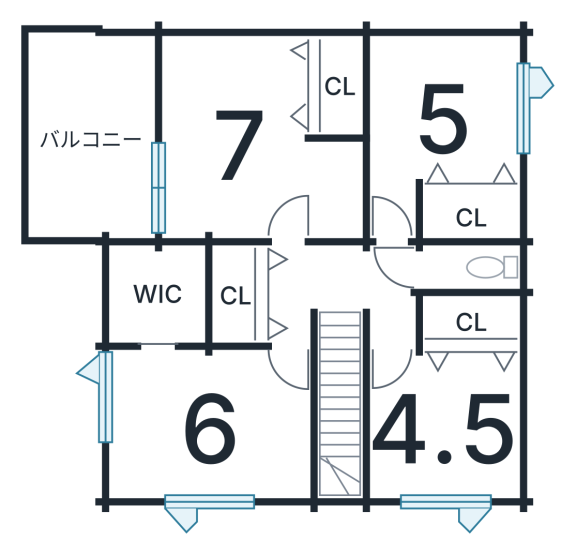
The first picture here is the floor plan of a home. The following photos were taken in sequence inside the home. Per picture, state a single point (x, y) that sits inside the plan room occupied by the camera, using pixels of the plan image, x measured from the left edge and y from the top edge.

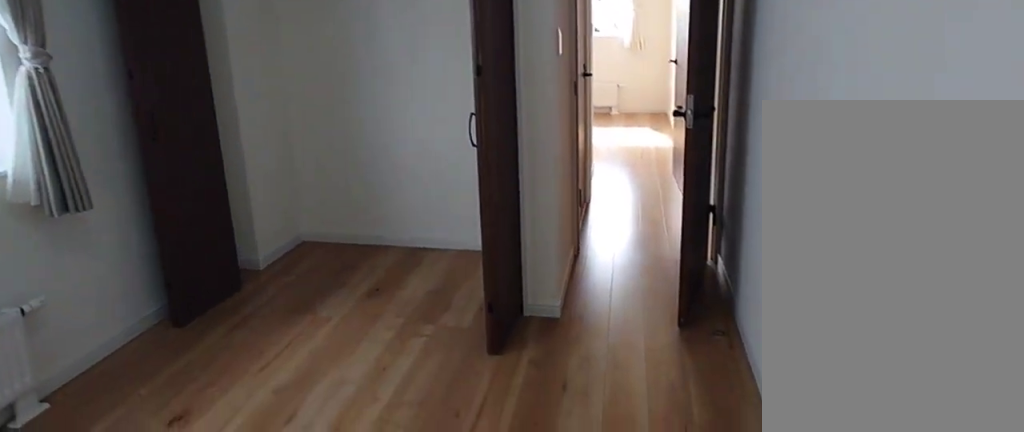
(440, 115)
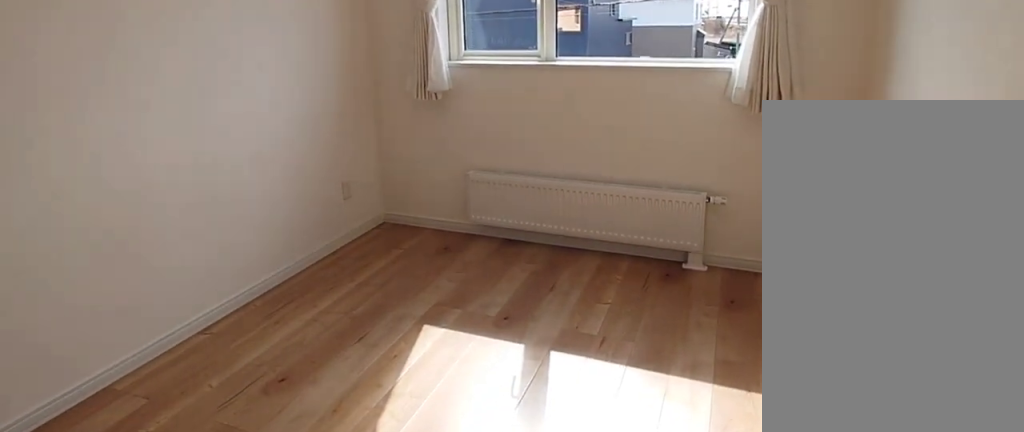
(465, 421)
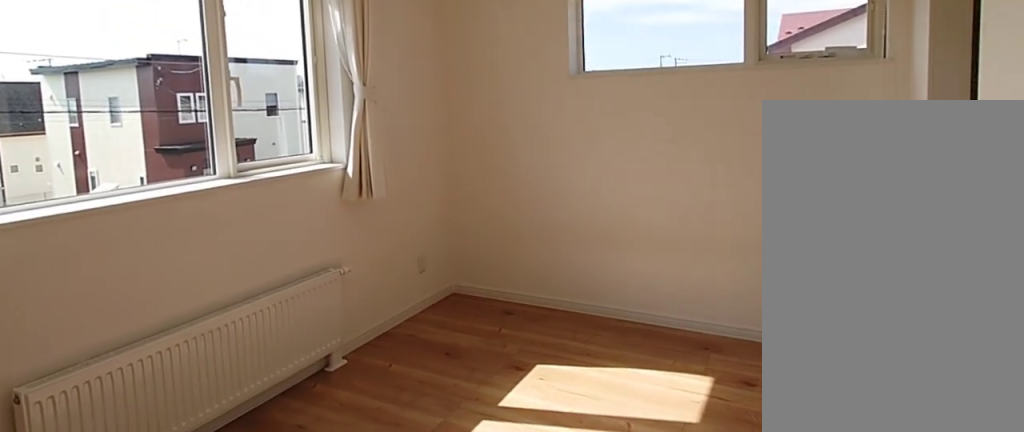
(207, 419)
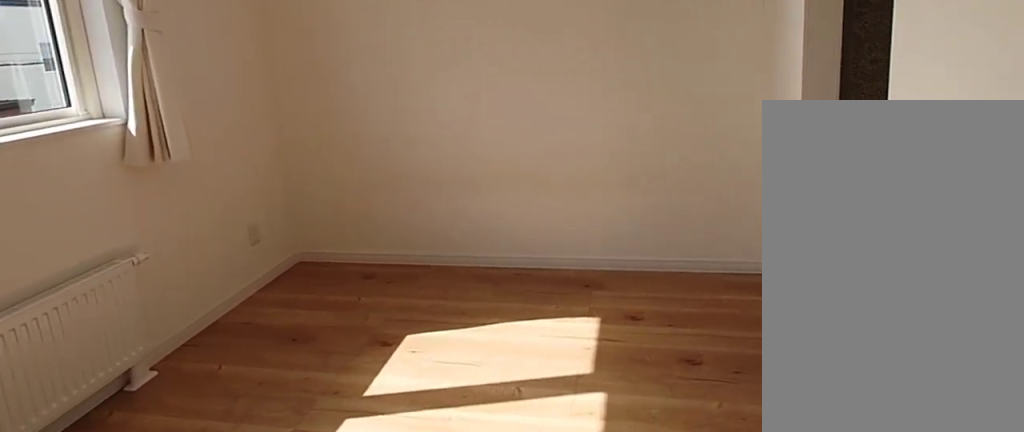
(207, 419)
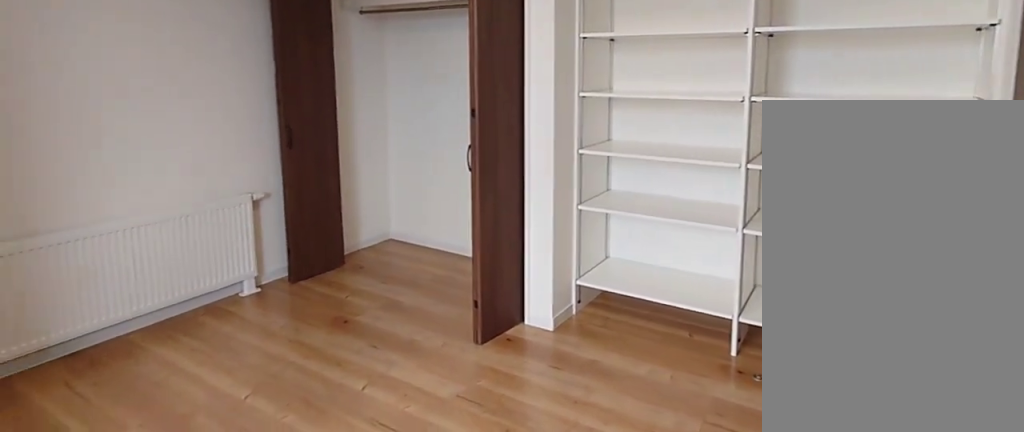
(240, 144)
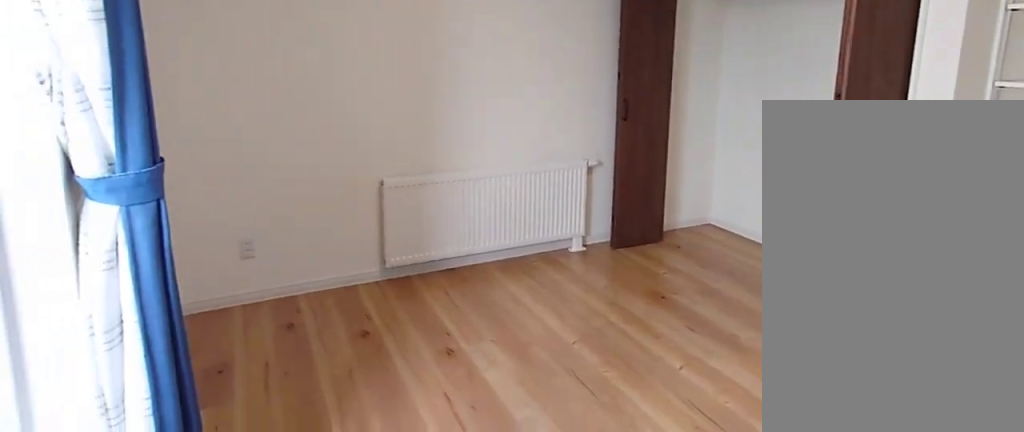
(240, 144)
